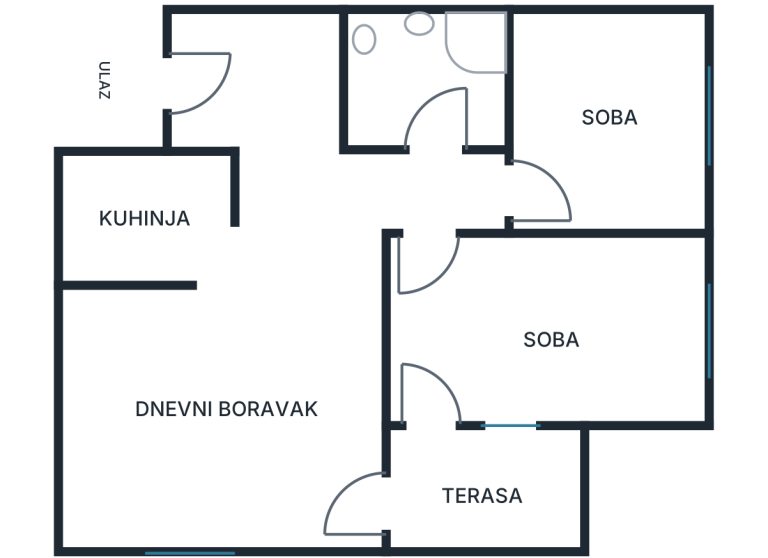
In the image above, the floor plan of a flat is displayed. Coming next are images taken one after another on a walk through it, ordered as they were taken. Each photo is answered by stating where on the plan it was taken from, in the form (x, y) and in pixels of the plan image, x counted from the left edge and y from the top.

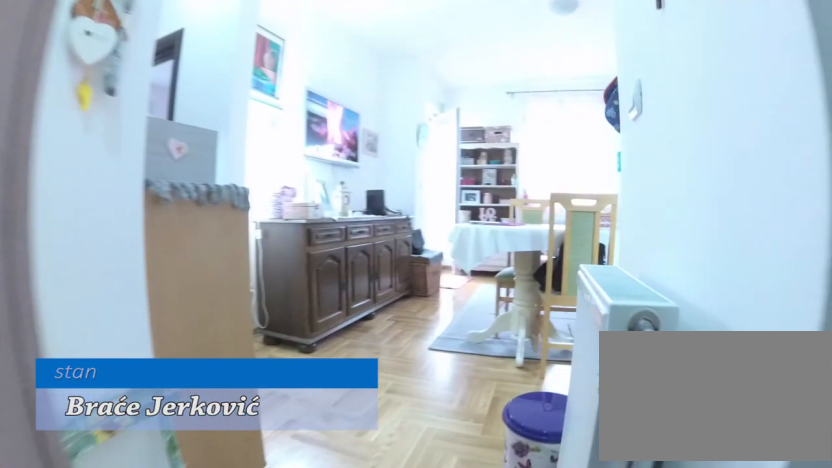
(277, 102)
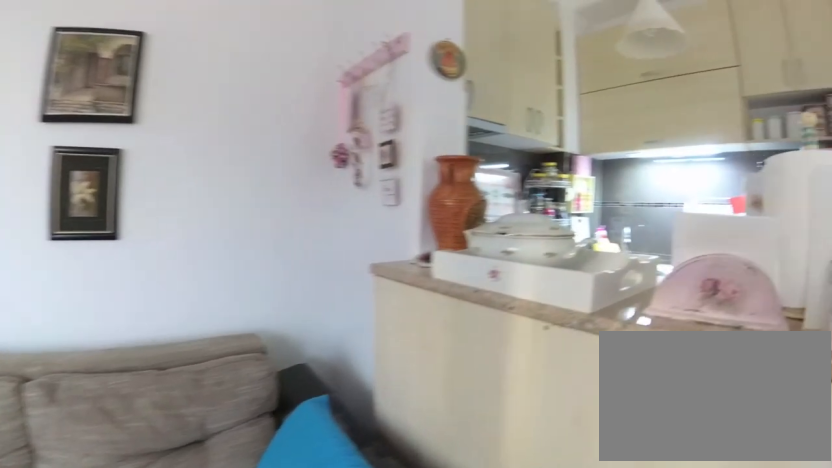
(157, 396)
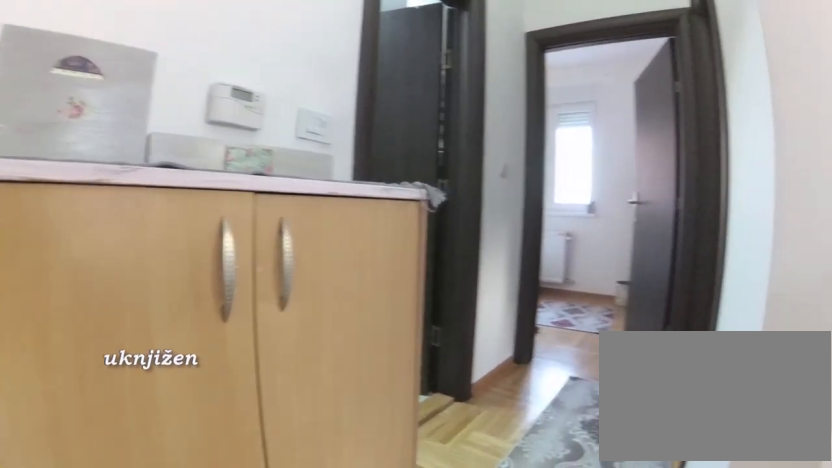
(320, 241)
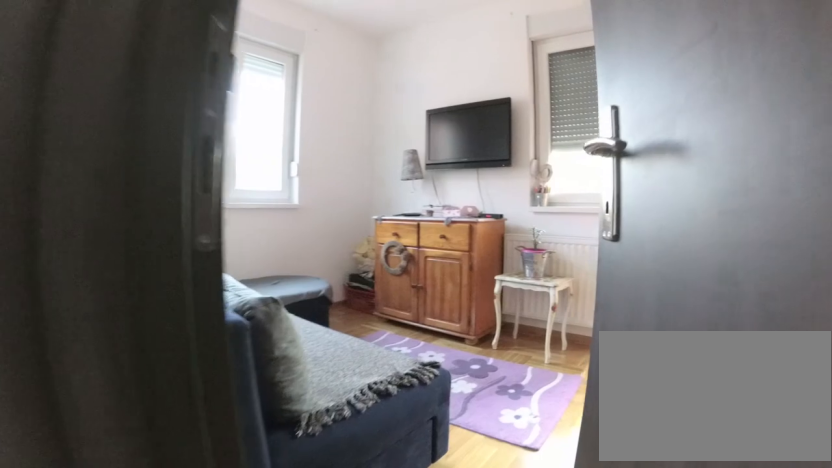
(404, 202)
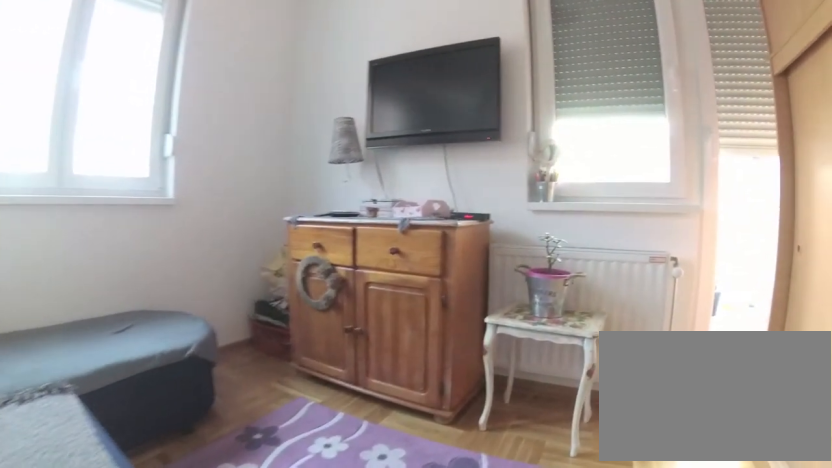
(420, 273)
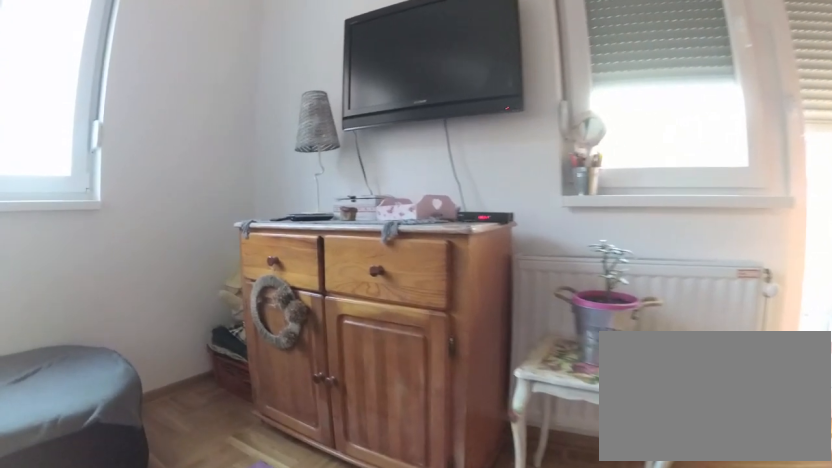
(427, 306)
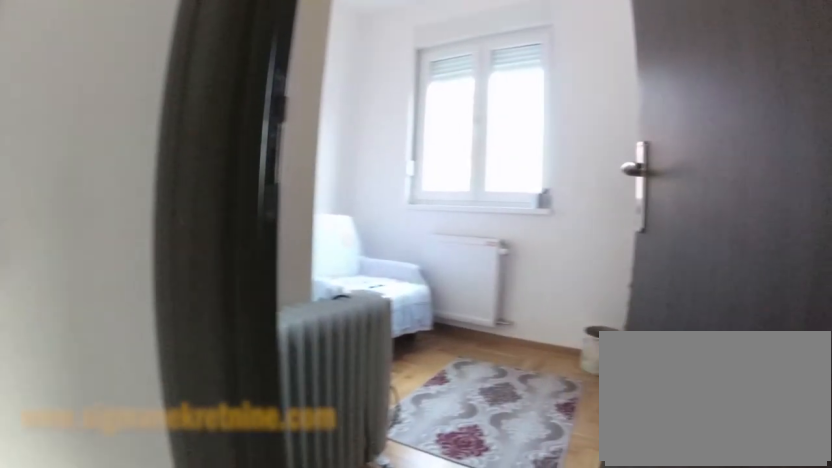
(426, 223)
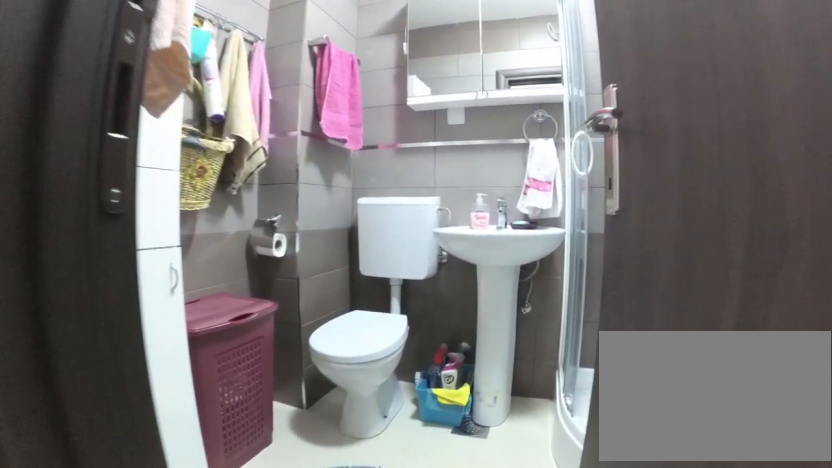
(453, 198)
